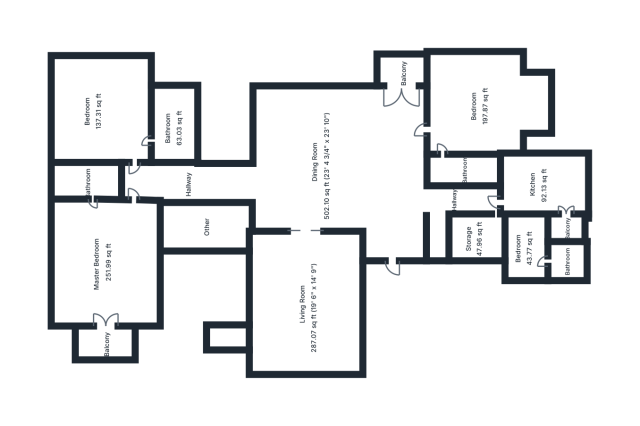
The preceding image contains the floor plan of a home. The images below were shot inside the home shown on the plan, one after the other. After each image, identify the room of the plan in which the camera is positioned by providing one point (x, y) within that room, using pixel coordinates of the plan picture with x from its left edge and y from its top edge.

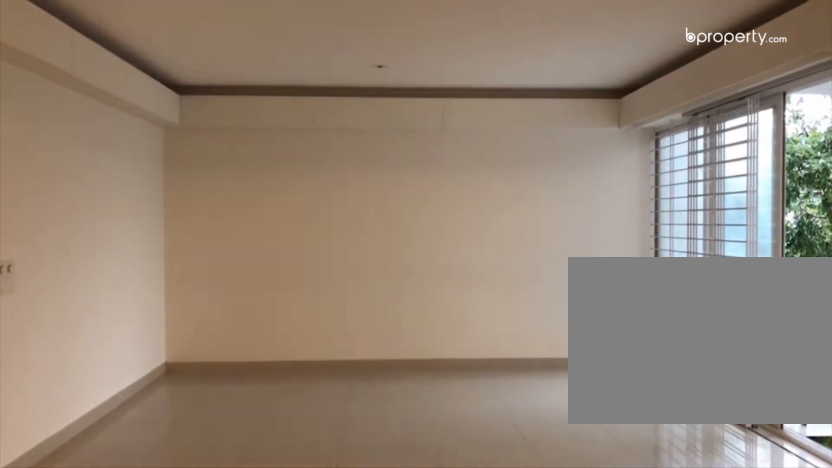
(309, 278)
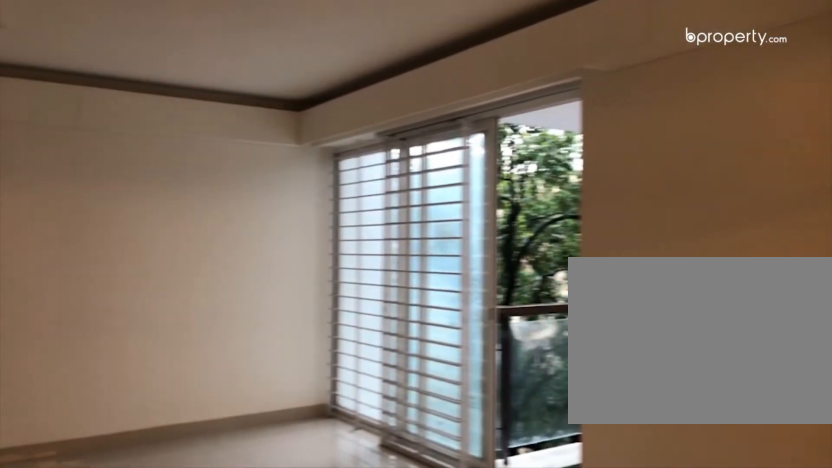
(309, 278)
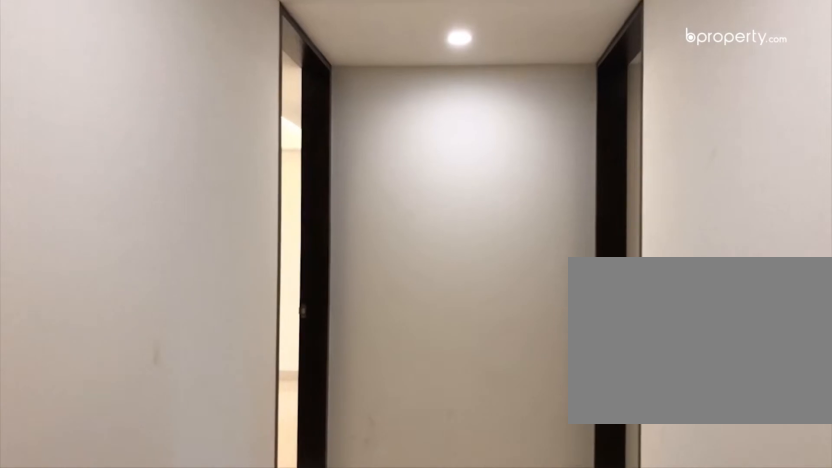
(221, 179)
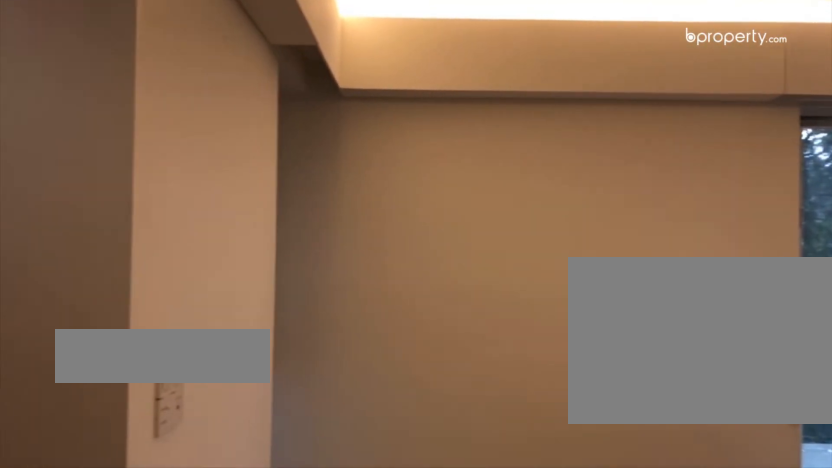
(119, 244)
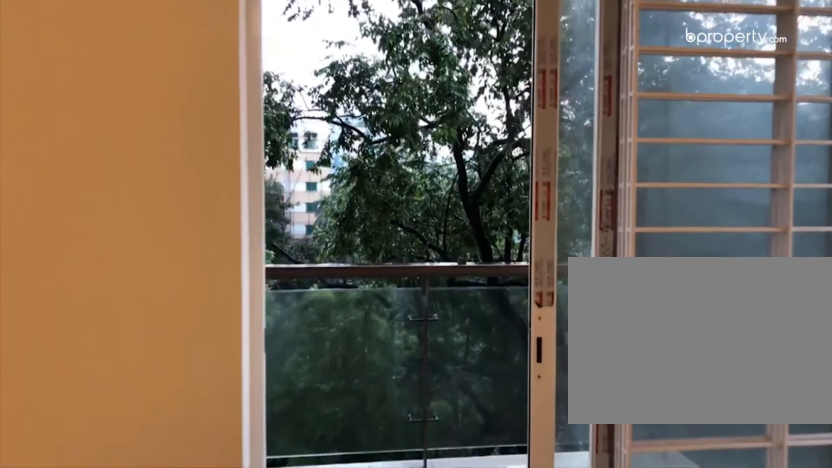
(109, 327)
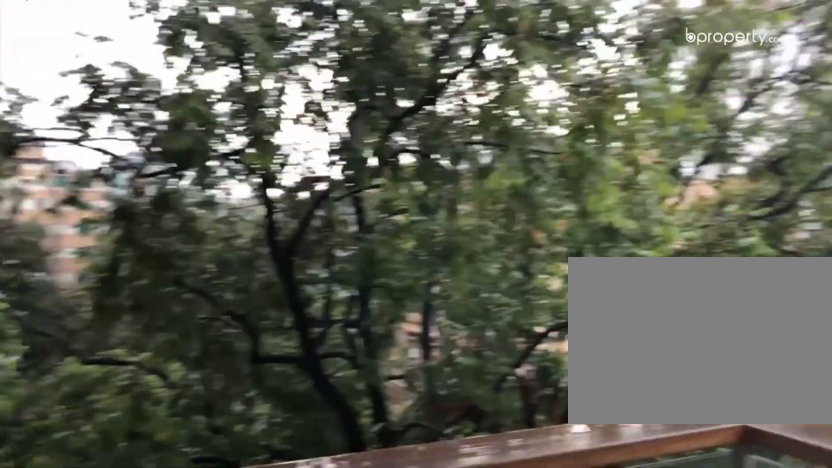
(102, 345)
